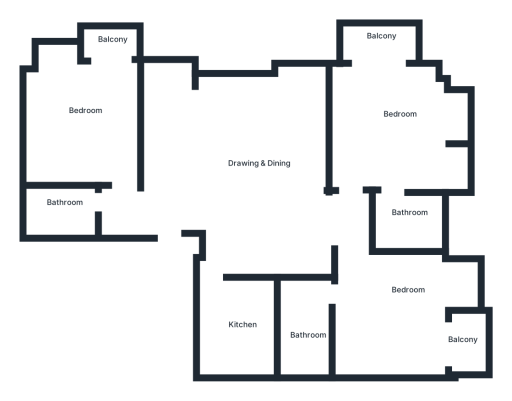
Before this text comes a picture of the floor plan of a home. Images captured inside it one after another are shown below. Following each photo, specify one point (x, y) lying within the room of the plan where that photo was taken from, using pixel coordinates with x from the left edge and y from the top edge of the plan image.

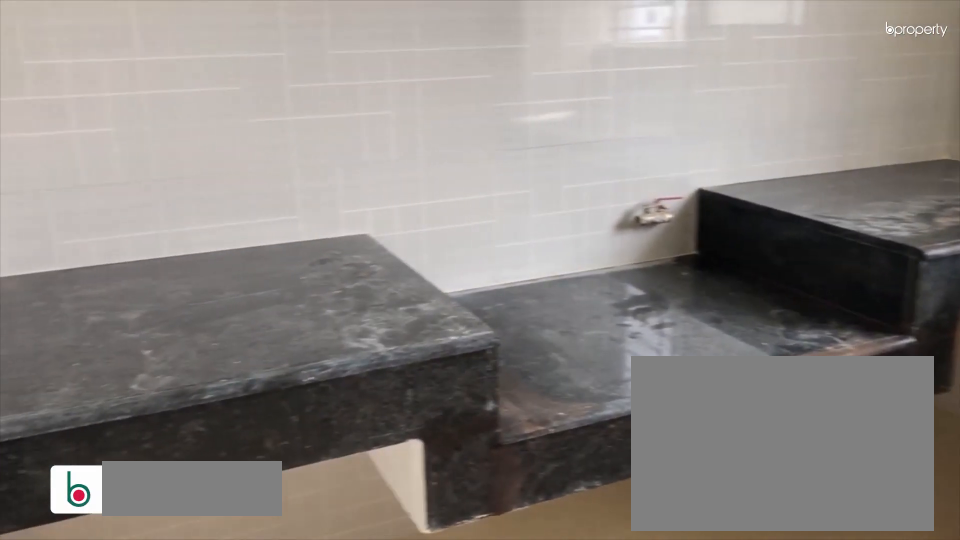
(231, 325)
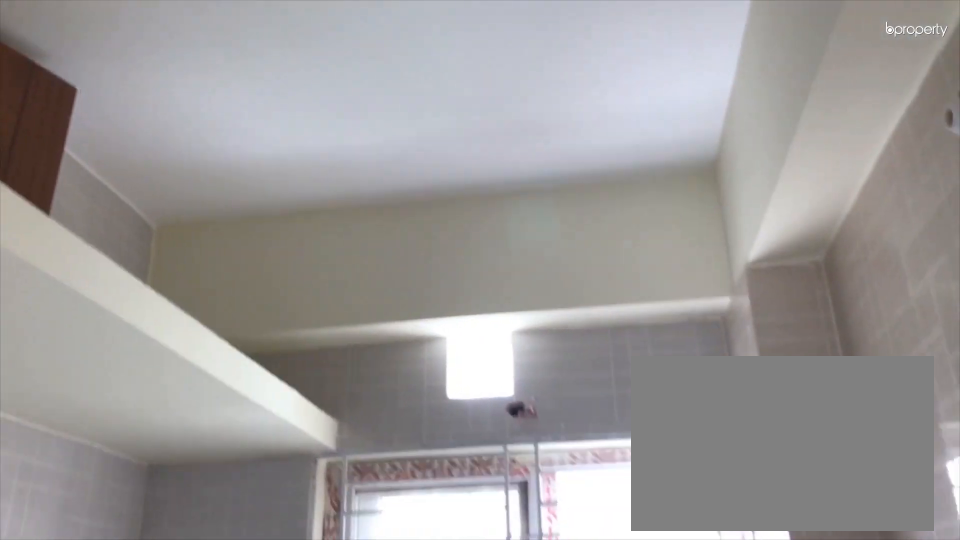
(231, 325)
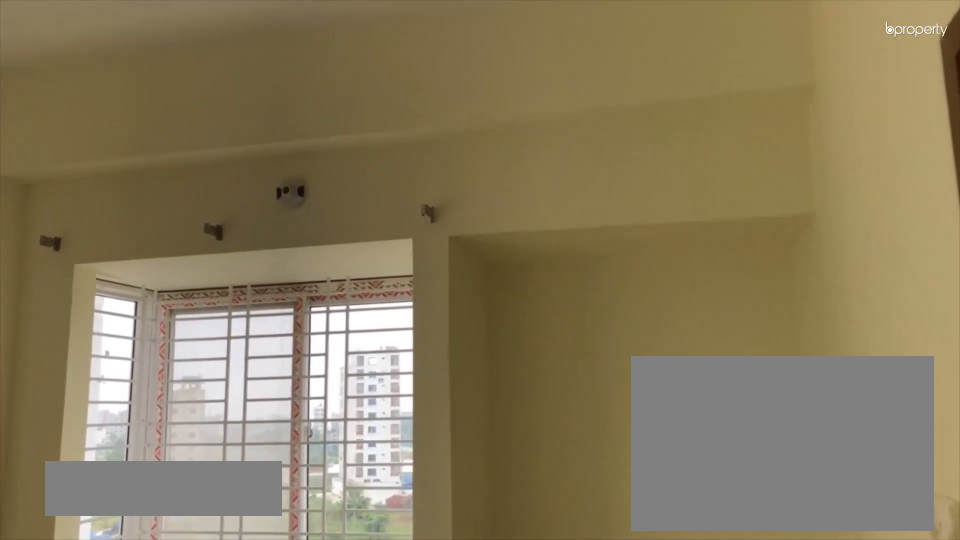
(389, 127)
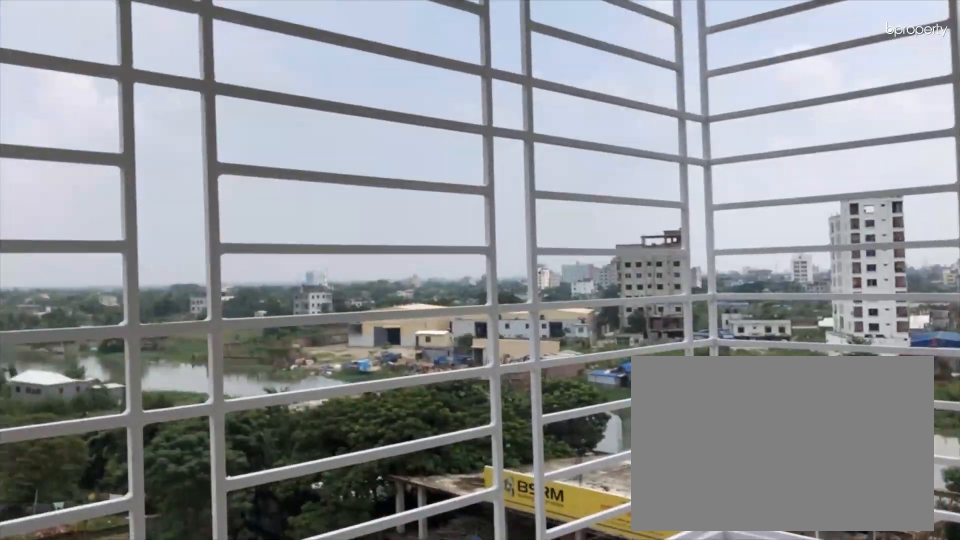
(381, 52)
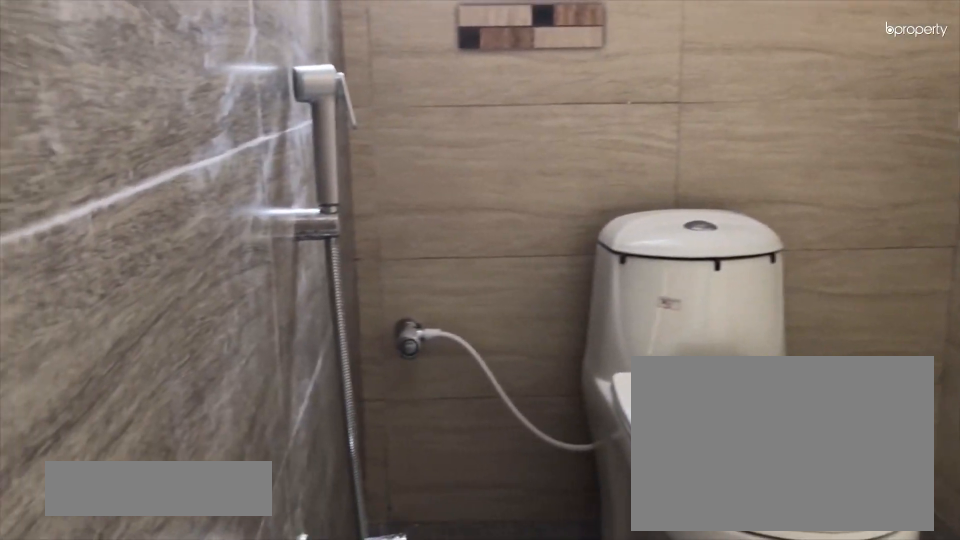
(406, 215)
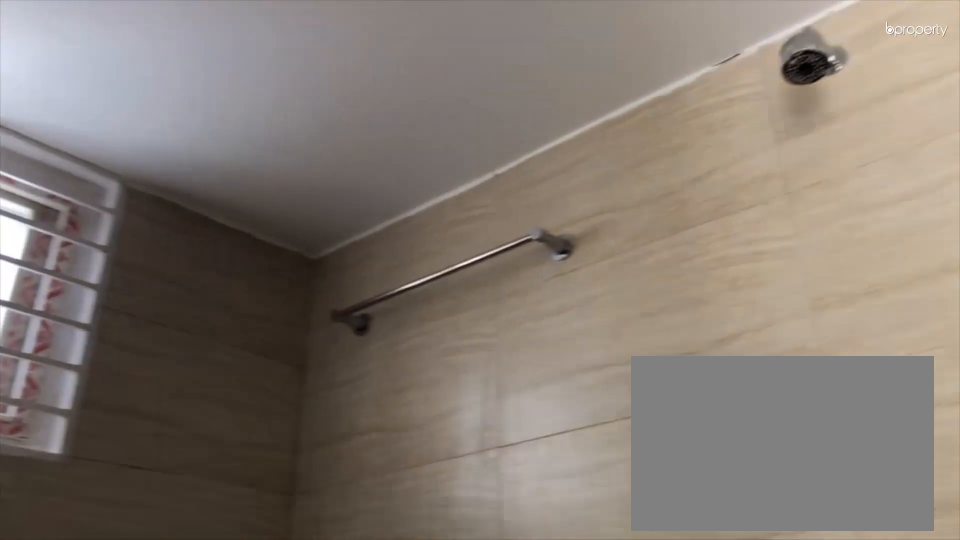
(406, 215)
